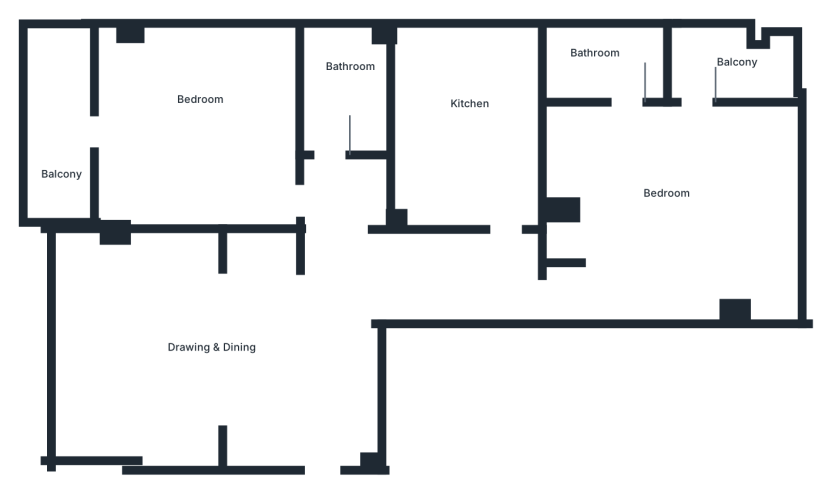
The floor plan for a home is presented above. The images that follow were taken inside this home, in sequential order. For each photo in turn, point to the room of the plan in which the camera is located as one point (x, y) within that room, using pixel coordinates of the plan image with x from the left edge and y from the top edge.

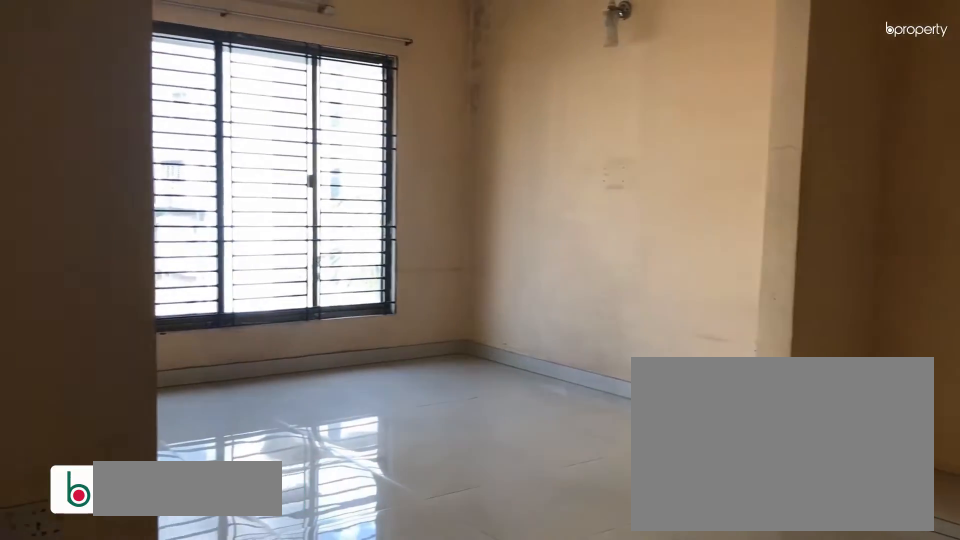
(189, 354)
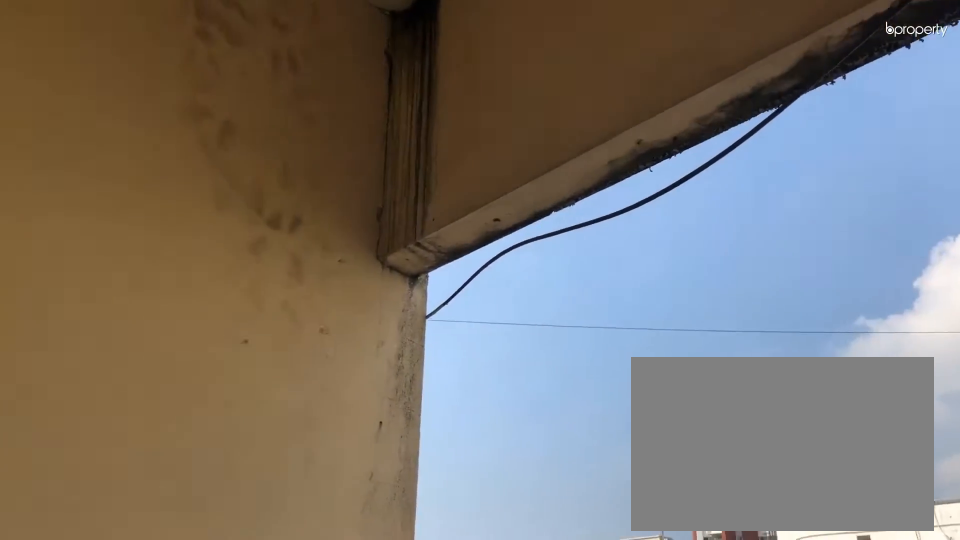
(68, 131)
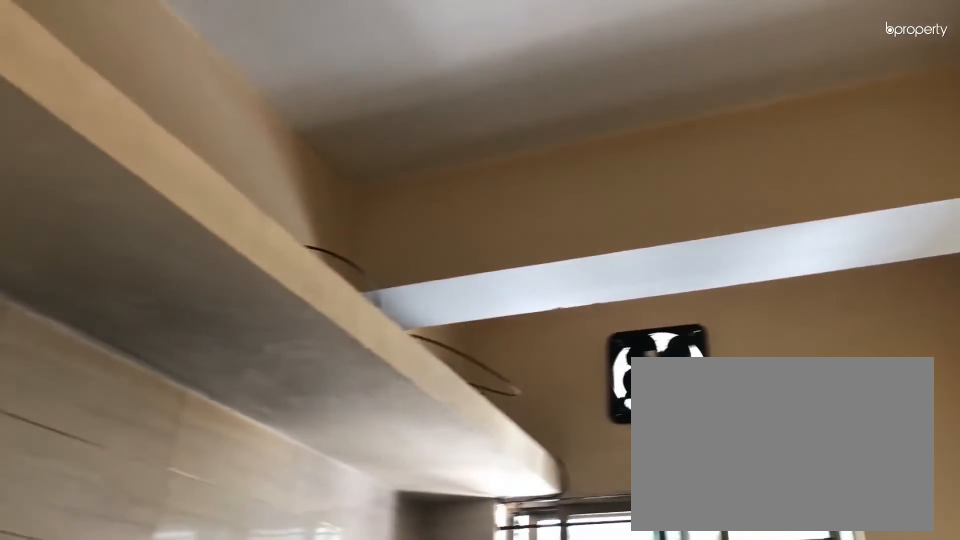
(473, 122)
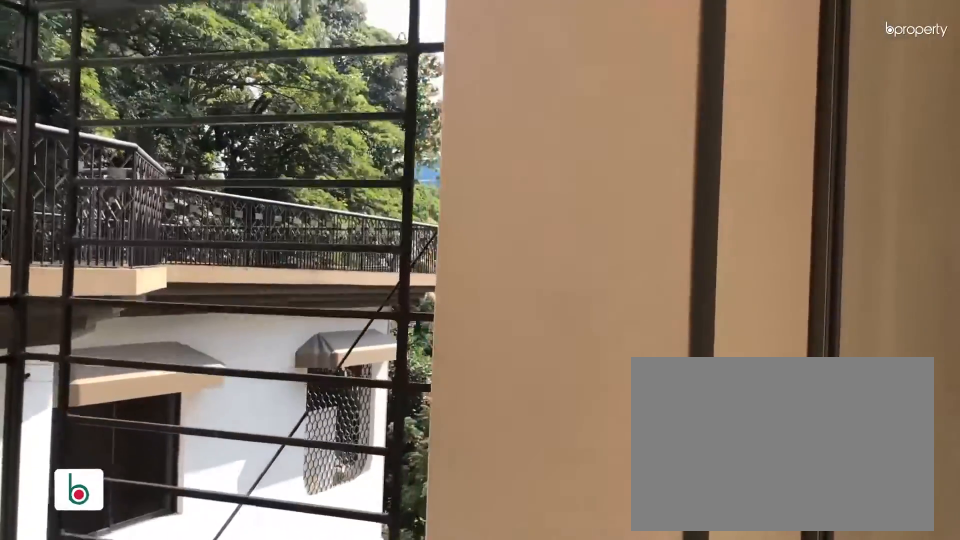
(725, 61)
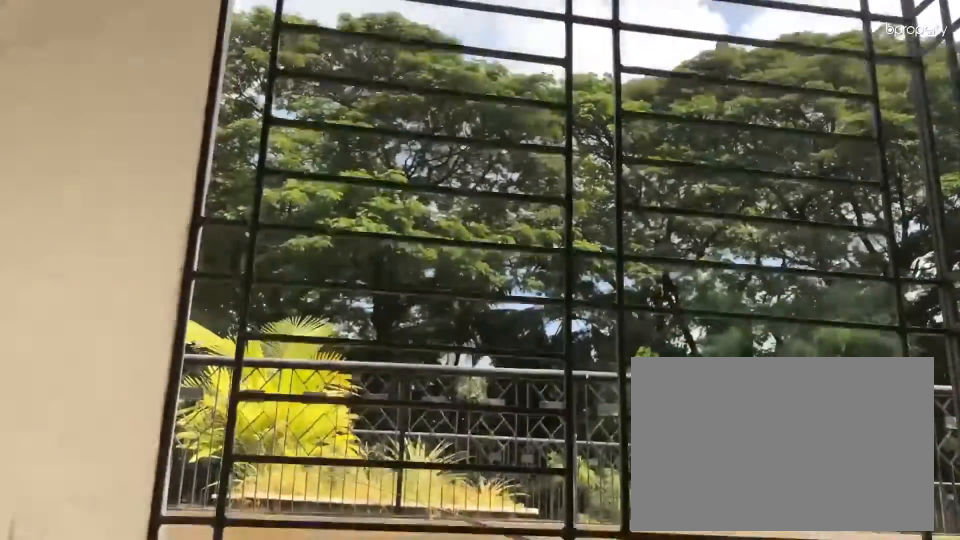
(725, 61)
